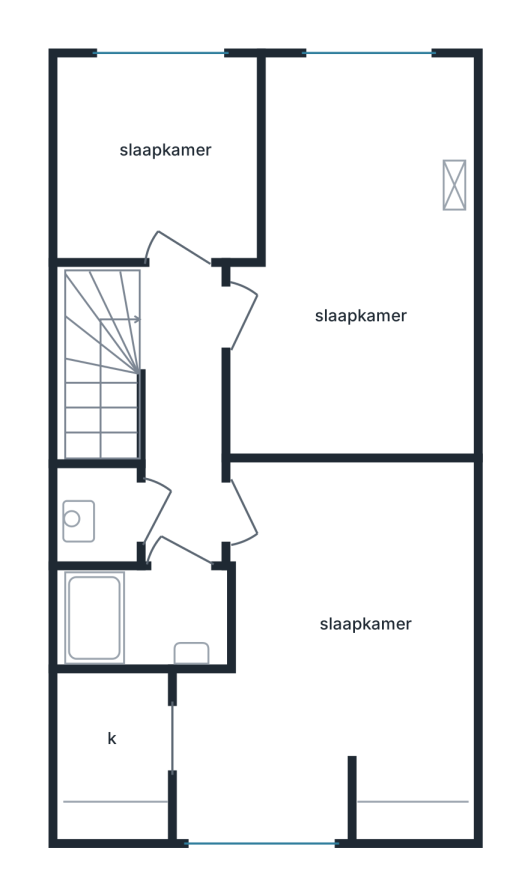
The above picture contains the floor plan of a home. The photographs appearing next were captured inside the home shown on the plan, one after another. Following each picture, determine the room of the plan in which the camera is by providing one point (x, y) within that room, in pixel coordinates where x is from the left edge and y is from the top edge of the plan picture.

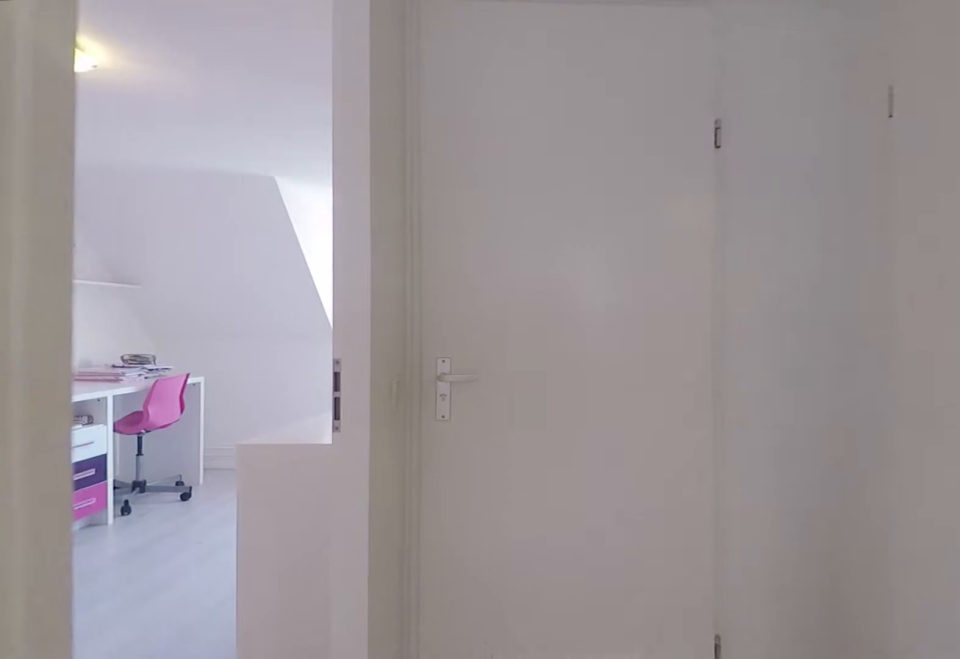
(182, 416)
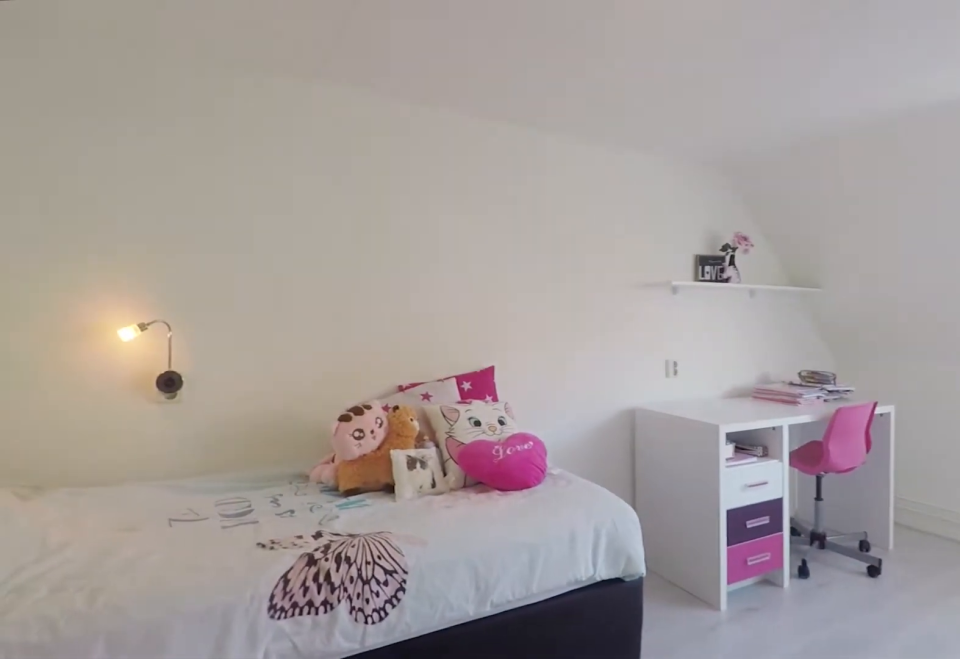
(334, 651)
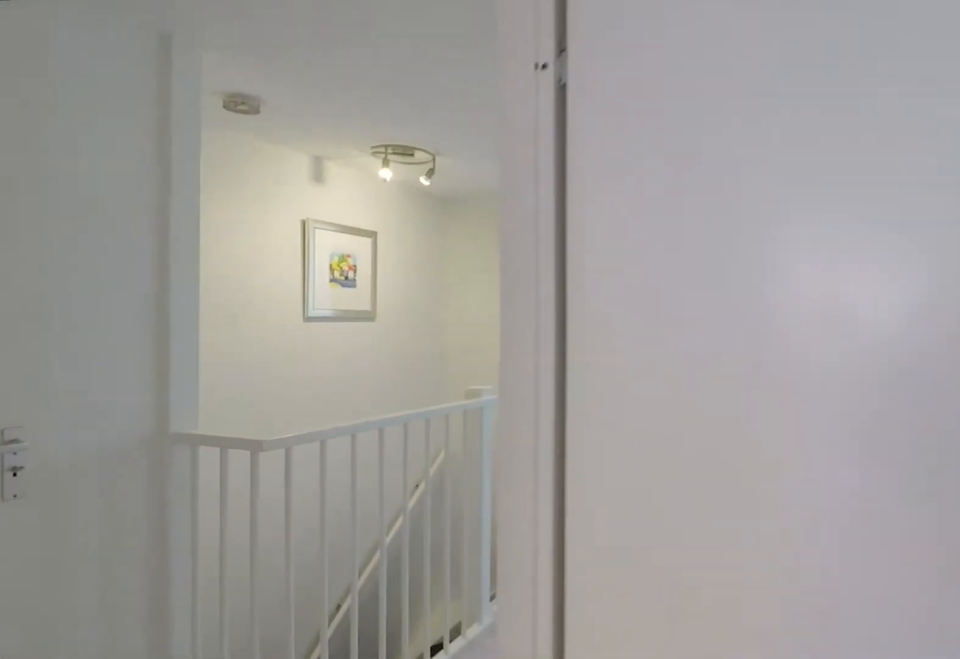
(334, 651)
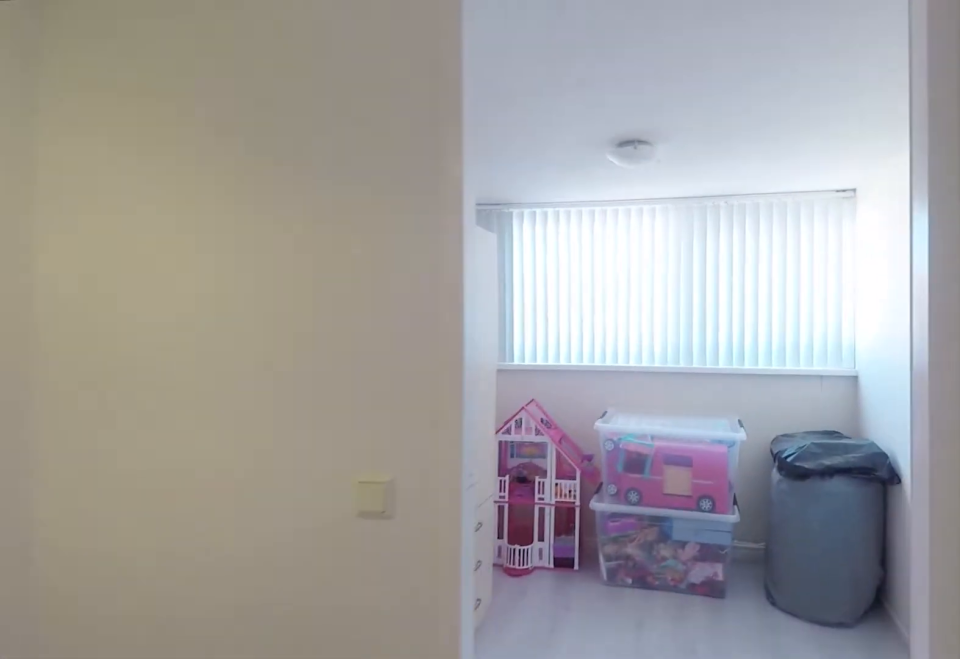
(182, 416)
